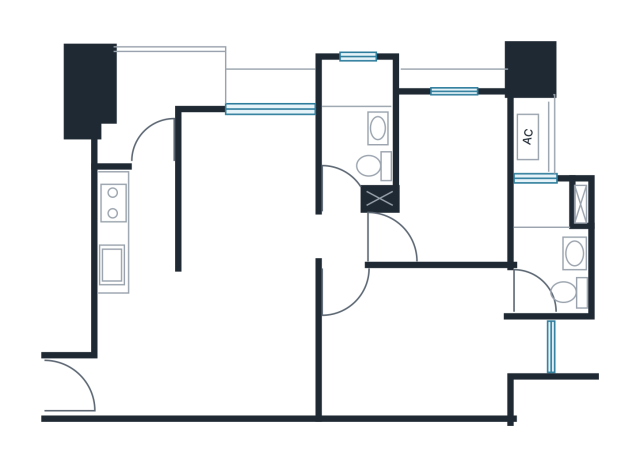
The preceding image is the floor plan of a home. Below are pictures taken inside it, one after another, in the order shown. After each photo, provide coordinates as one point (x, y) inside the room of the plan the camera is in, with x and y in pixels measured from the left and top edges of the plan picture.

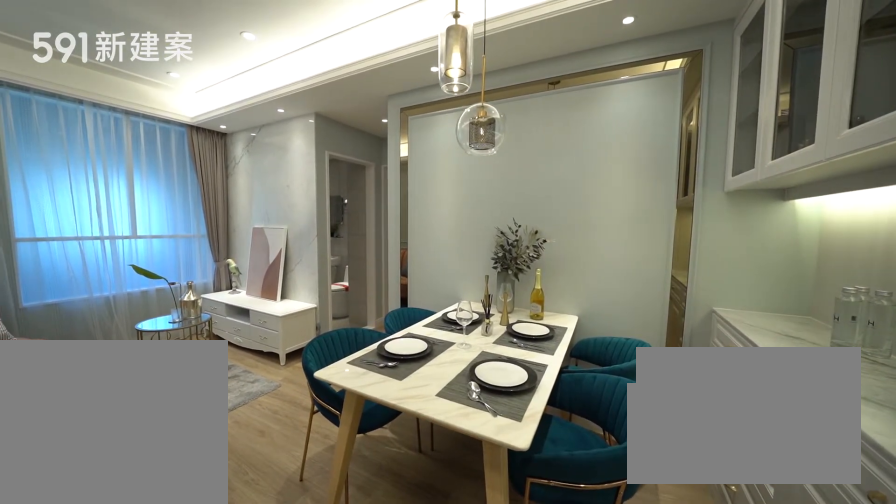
(247, 342)
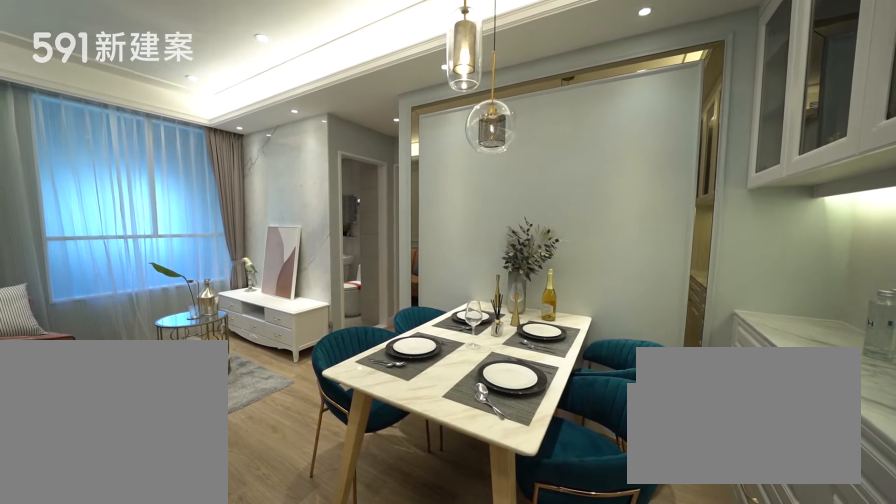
(247, 342)
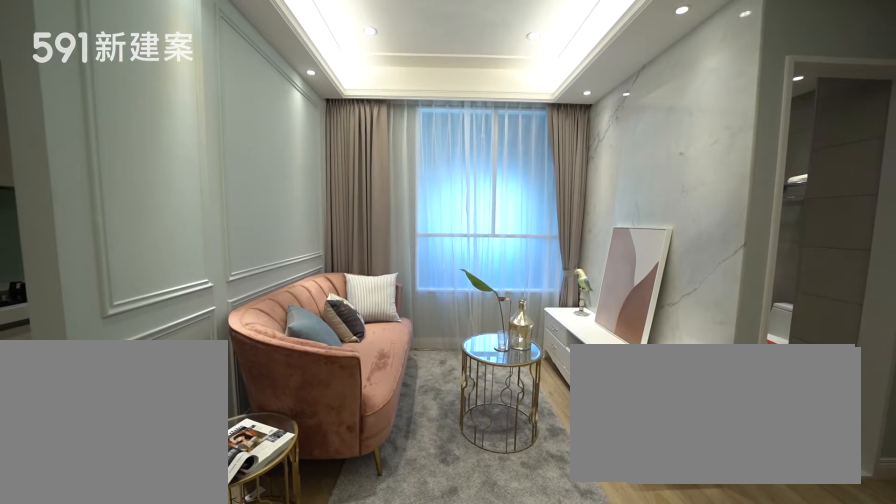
(246, 181)
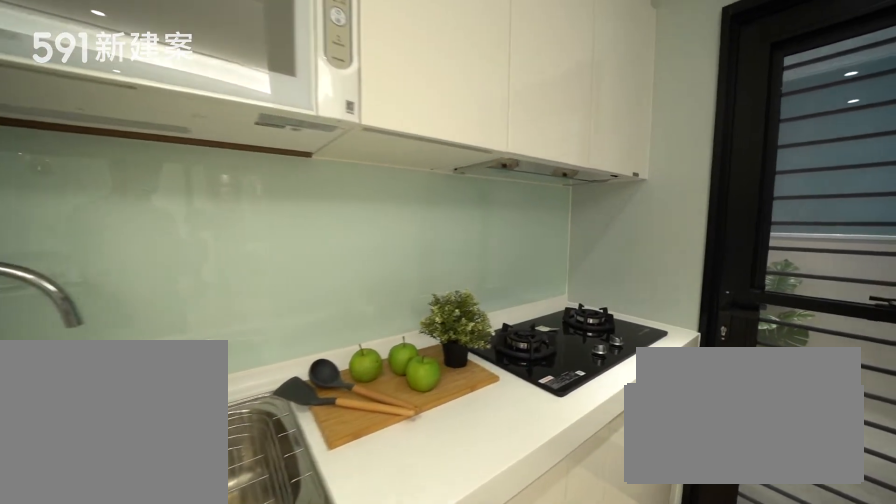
(136, 244)
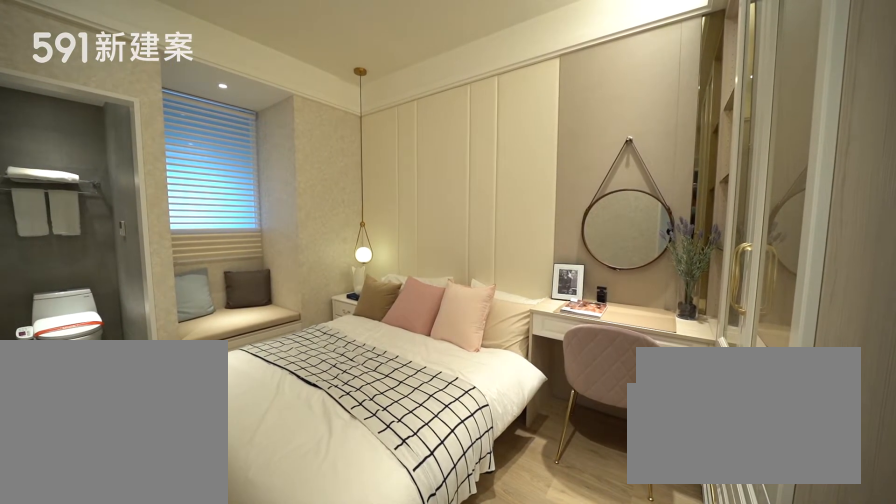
(418, 343)
